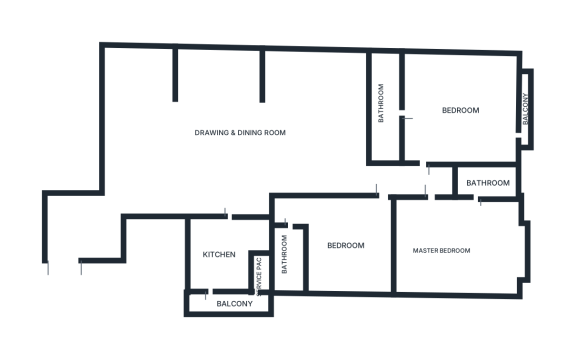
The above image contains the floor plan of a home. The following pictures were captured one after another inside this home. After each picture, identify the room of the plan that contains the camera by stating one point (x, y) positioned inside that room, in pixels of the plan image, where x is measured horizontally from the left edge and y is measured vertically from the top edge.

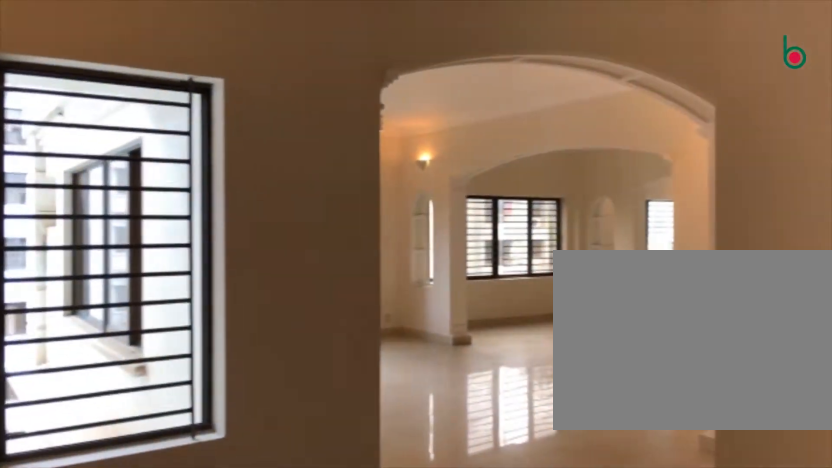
(68, 246)
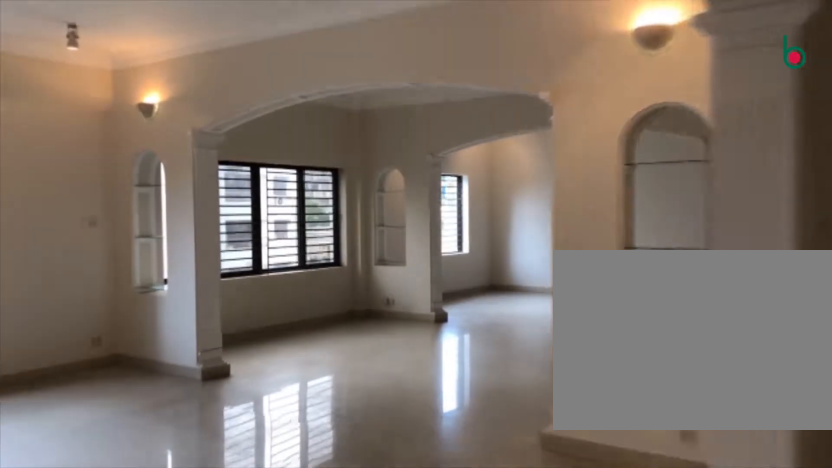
(151, 148)
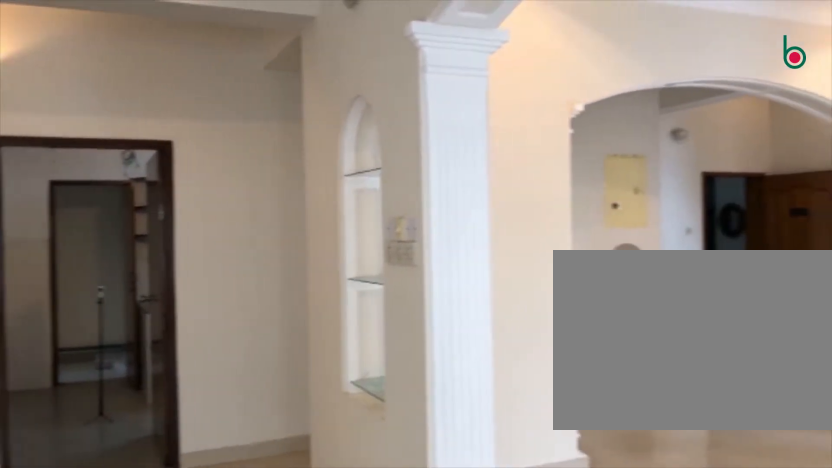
(228, 155)
